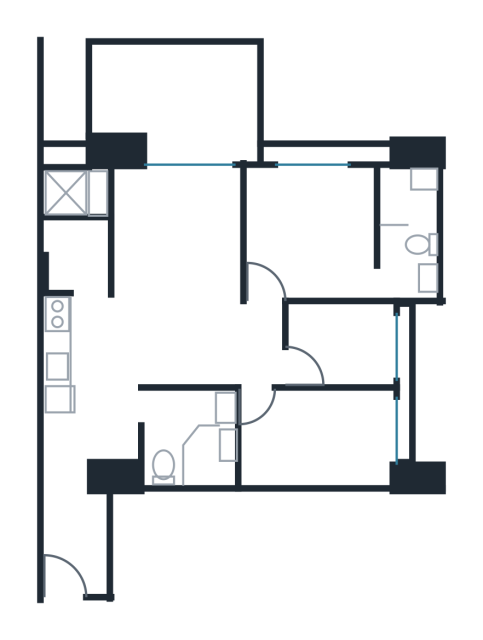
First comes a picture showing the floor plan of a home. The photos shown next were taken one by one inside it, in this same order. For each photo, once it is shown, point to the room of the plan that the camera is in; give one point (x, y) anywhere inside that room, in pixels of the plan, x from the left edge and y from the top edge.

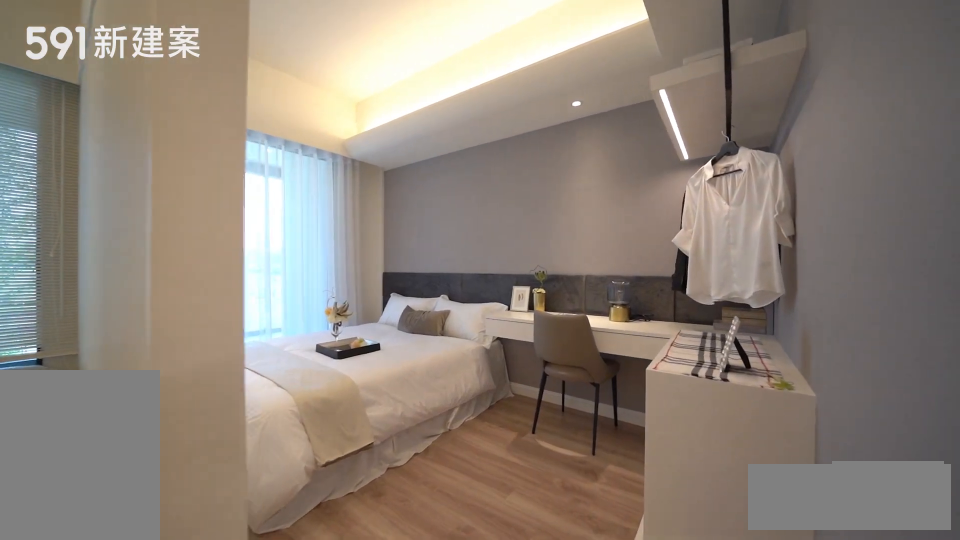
(320, 437)
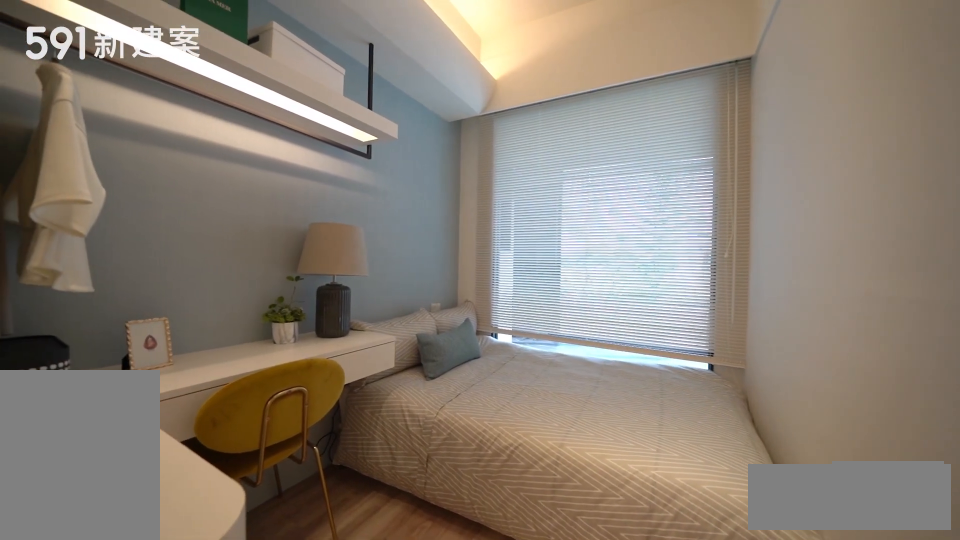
(337, 342)
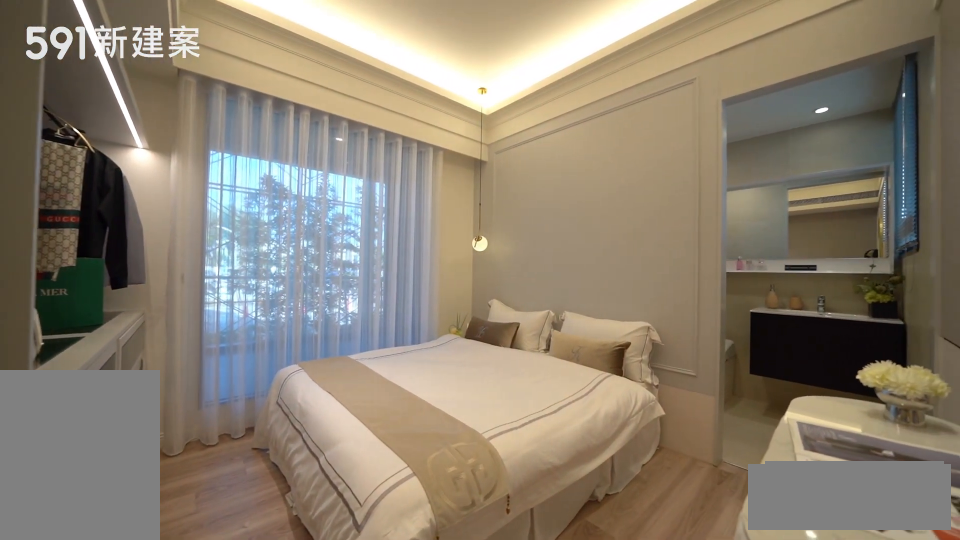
(312, 232)
